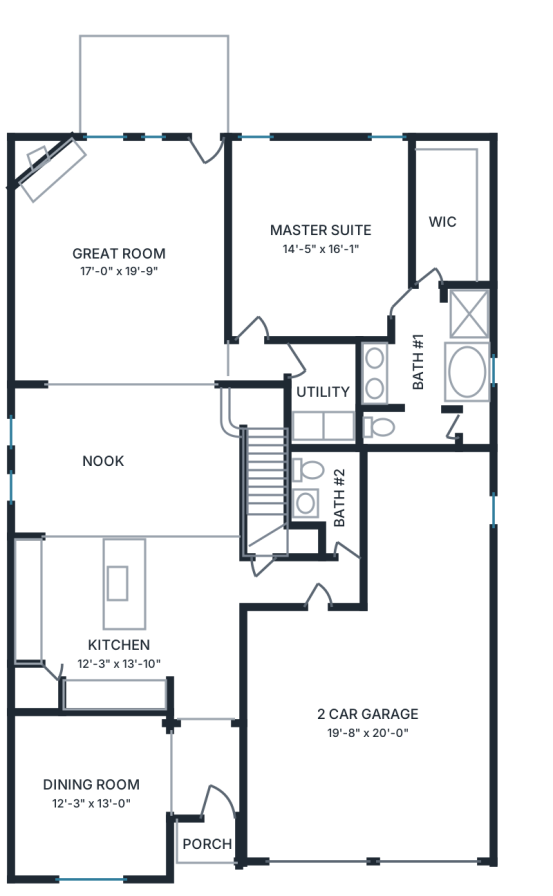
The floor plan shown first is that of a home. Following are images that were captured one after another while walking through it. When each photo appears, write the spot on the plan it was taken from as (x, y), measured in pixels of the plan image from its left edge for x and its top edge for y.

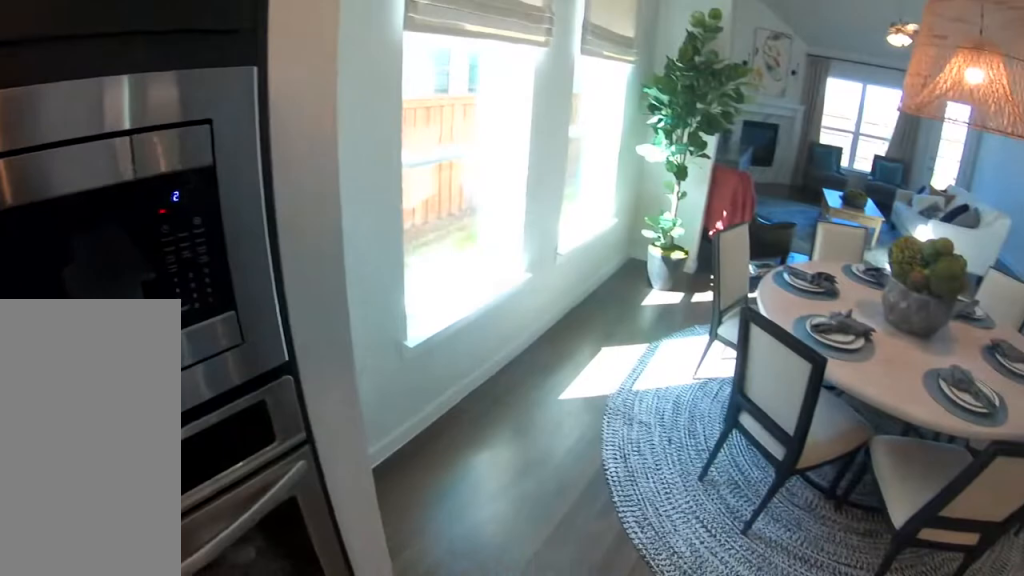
(83, 573)
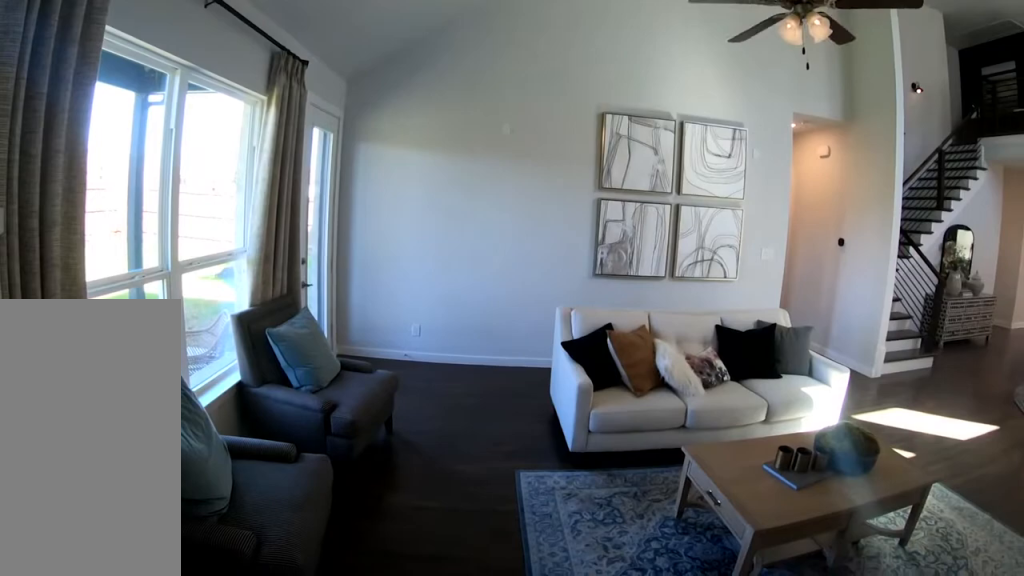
(61, 191)
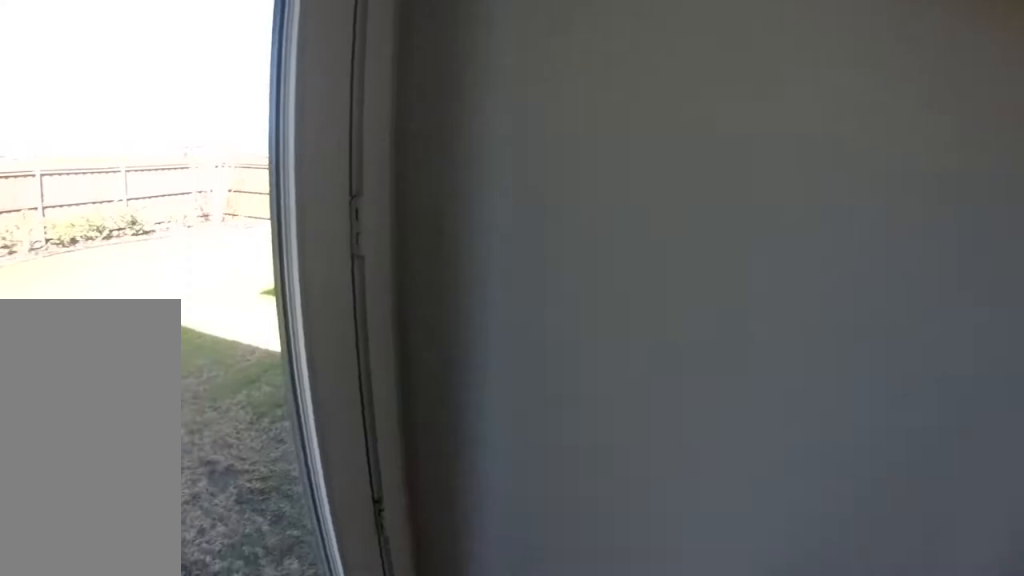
(190, 182)
